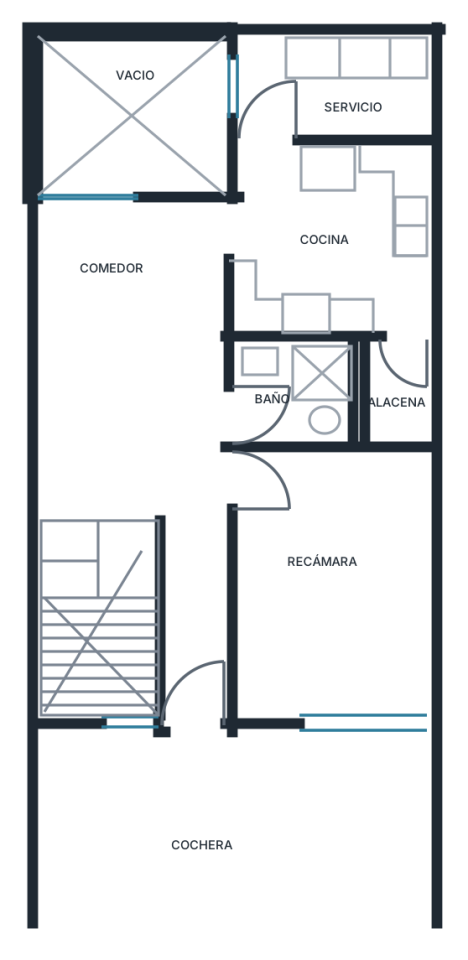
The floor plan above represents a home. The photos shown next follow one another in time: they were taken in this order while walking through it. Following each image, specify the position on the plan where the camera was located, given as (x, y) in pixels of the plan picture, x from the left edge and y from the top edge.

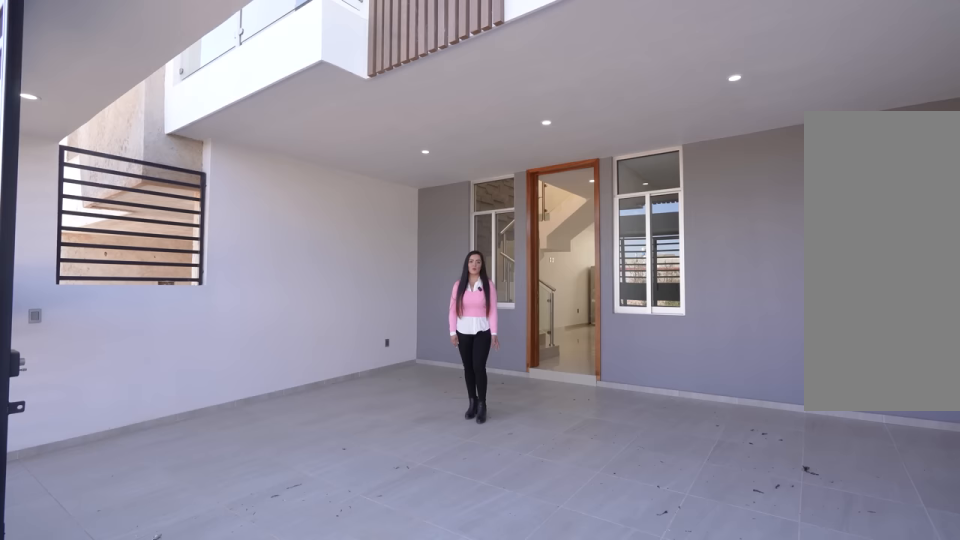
(400, 936)
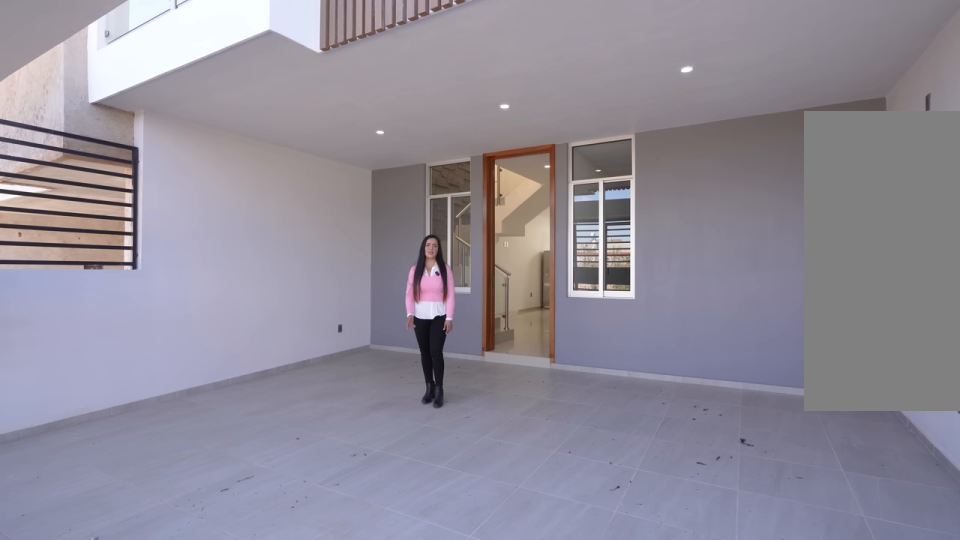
(401, 935)
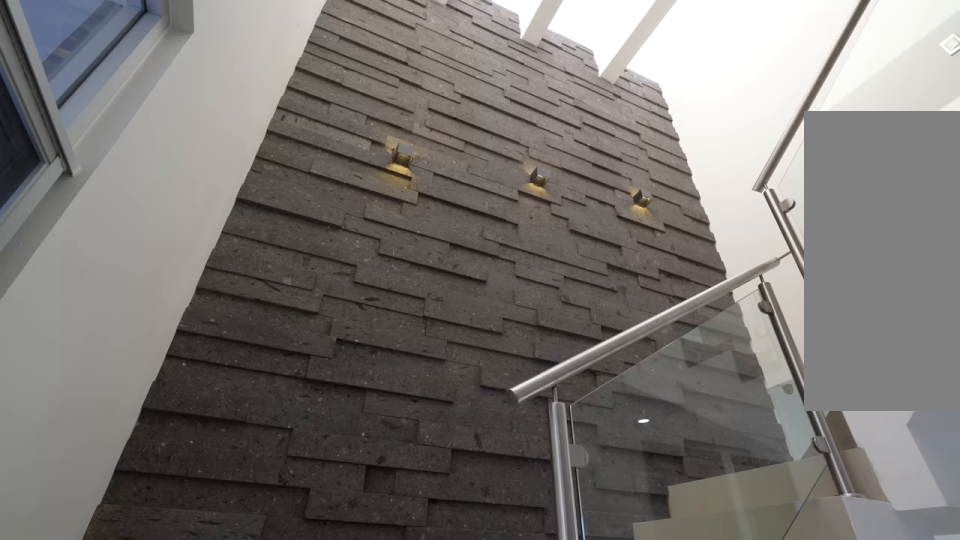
(190, 705)
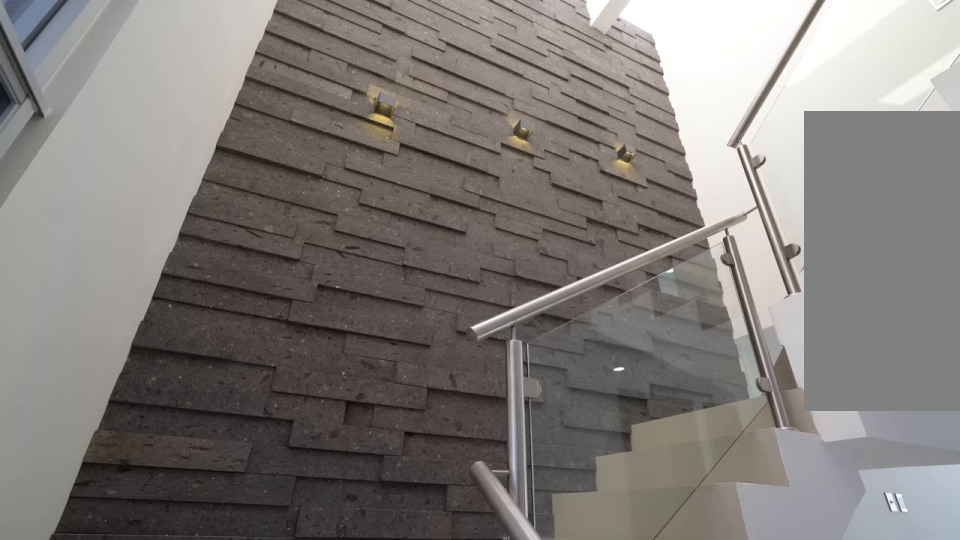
(190, 704)
